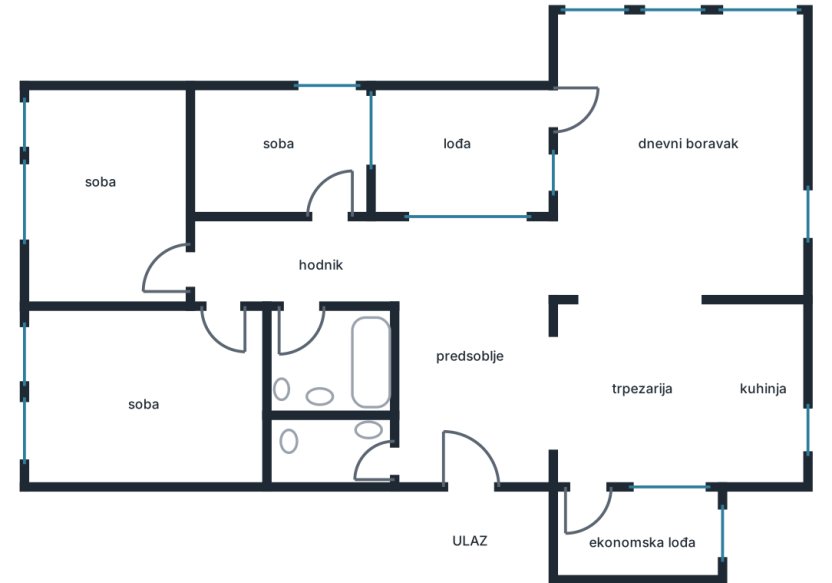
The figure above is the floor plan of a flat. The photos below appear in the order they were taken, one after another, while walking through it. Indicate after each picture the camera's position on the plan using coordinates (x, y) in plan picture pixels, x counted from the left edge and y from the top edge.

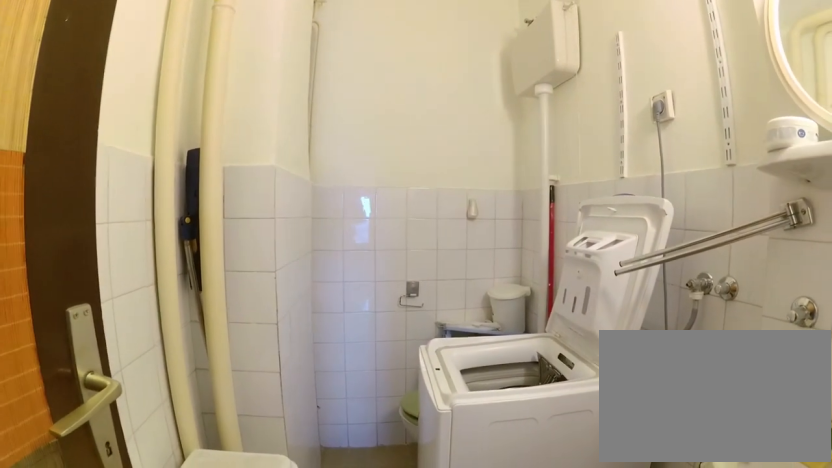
(390, 444)
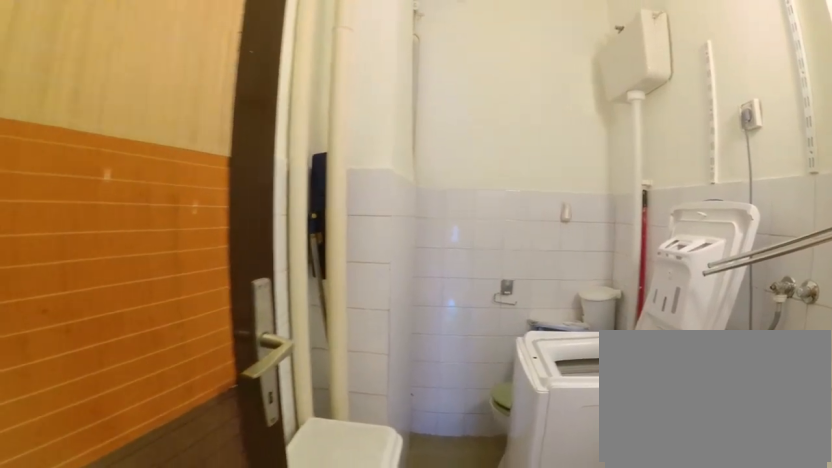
(400, 429)
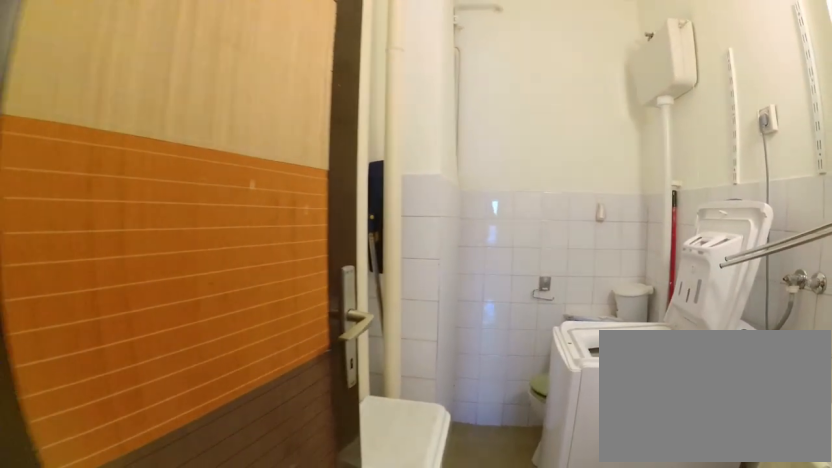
(408, 422)
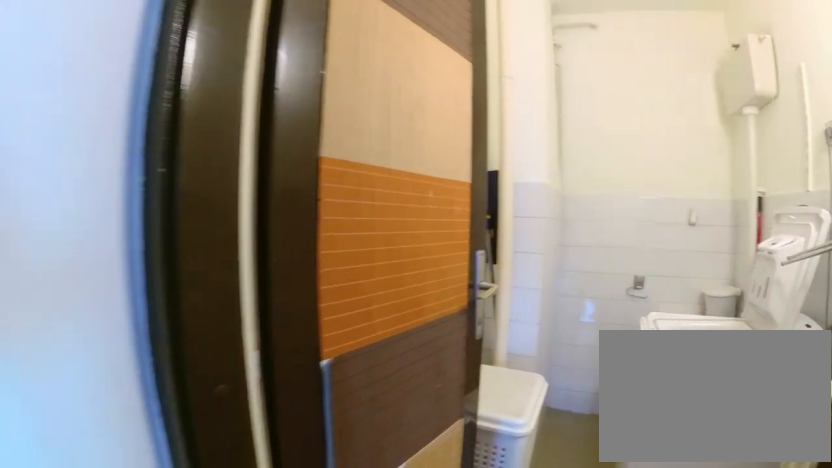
(421, 409)
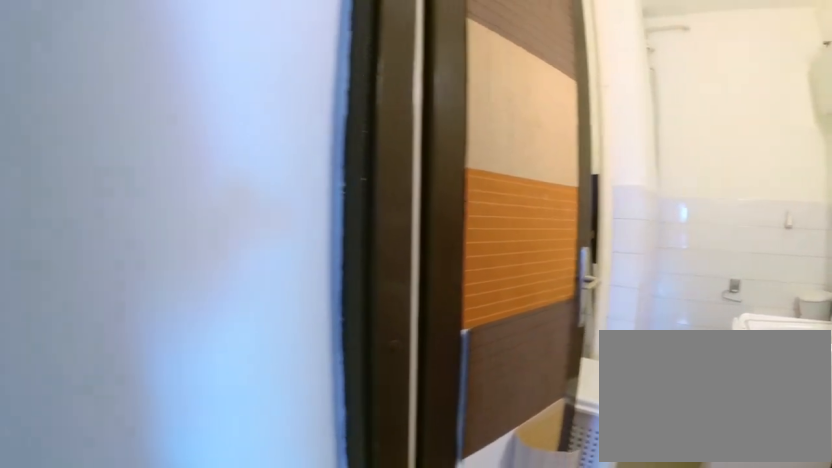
(428, 403)
